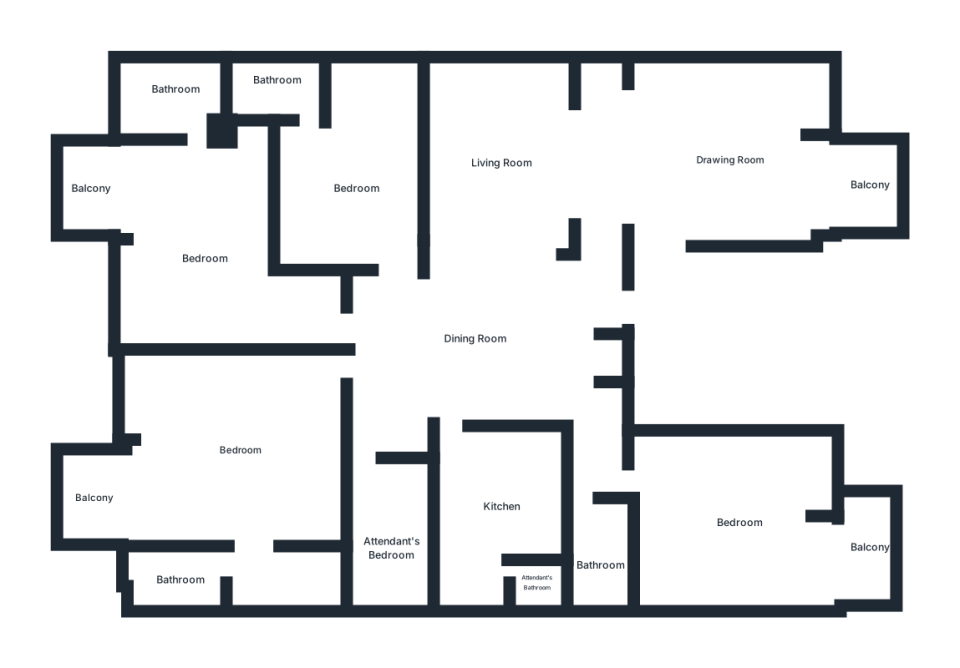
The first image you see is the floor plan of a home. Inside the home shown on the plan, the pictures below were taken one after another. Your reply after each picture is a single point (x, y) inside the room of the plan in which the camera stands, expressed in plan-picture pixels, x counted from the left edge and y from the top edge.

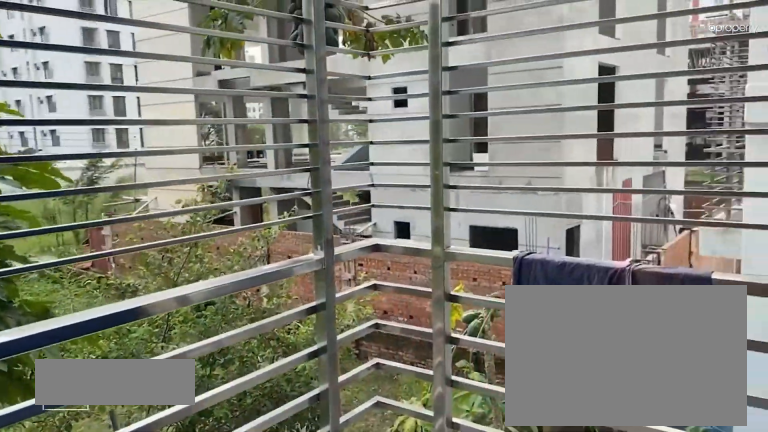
(875, 184)
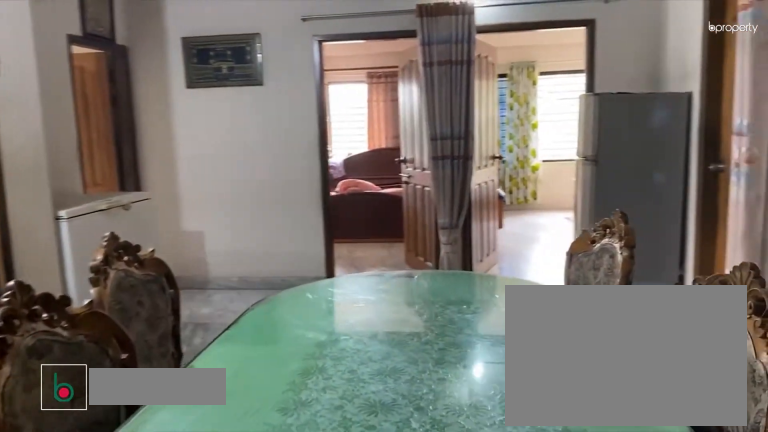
(474, 344)
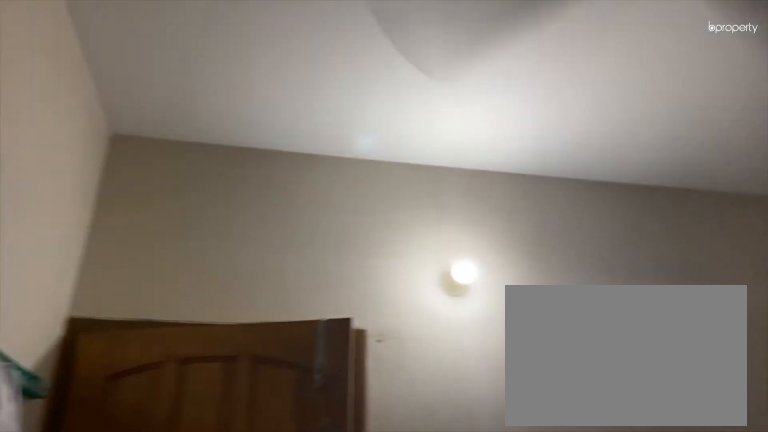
(360, 189)
